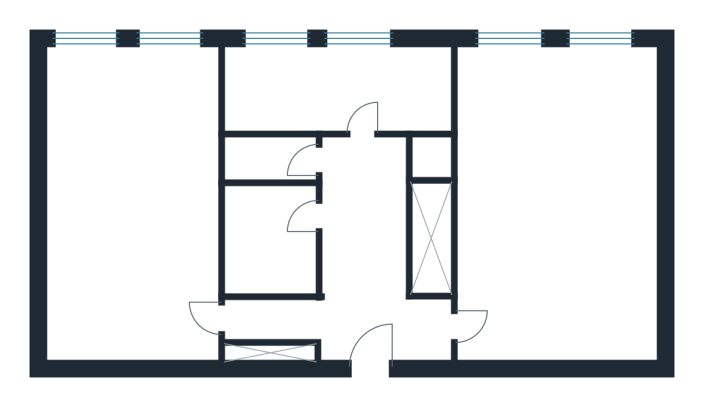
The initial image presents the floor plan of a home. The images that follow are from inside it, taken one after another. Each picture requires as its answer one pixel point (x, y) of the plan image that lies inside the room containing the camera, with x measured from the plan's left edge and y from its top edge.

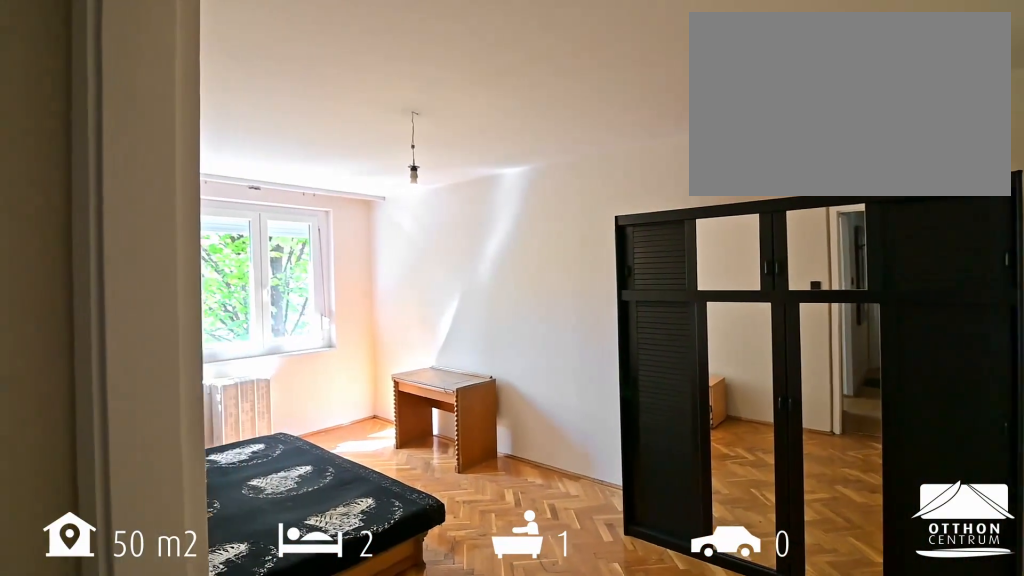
(547, 209)
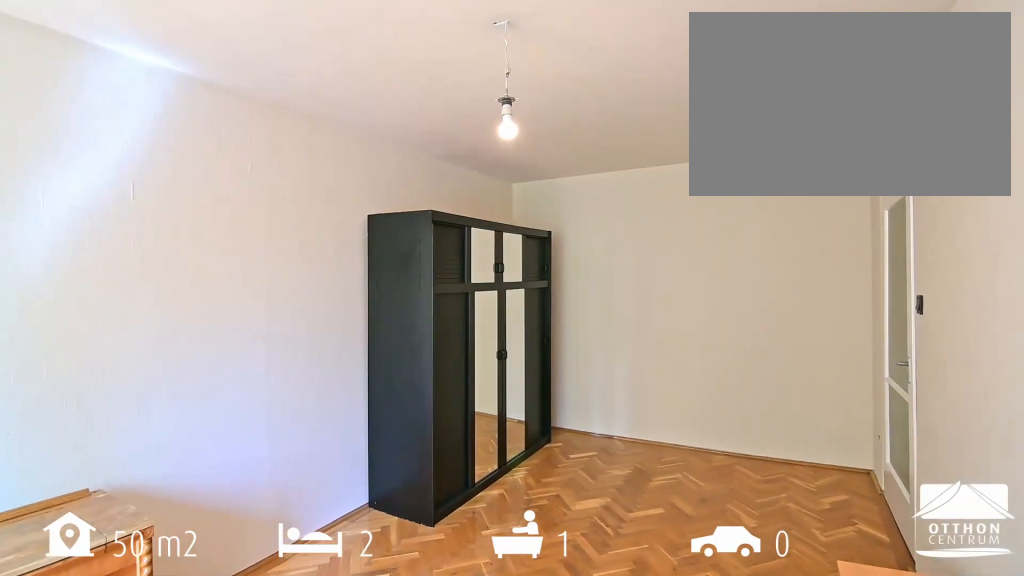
(547, 209)
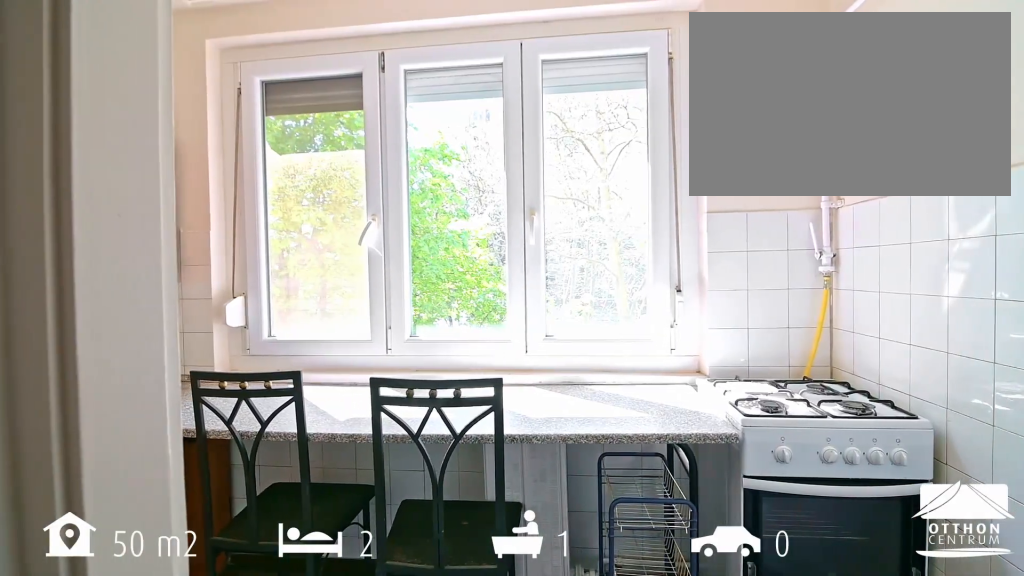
(334, 85)
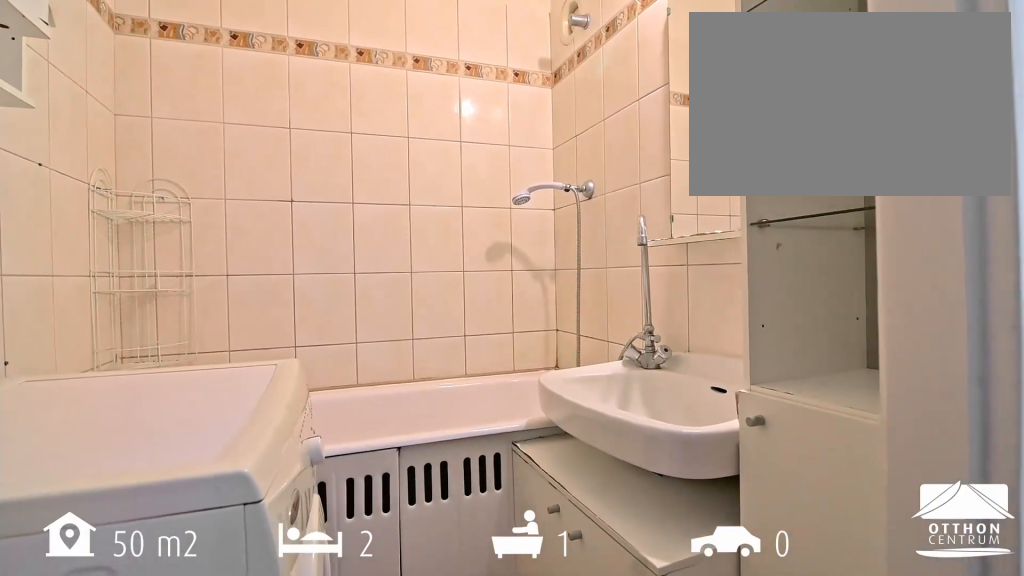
(273, 248)
